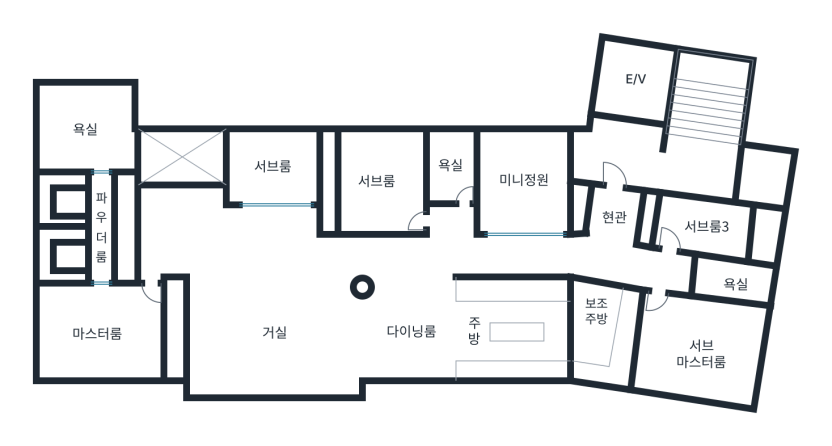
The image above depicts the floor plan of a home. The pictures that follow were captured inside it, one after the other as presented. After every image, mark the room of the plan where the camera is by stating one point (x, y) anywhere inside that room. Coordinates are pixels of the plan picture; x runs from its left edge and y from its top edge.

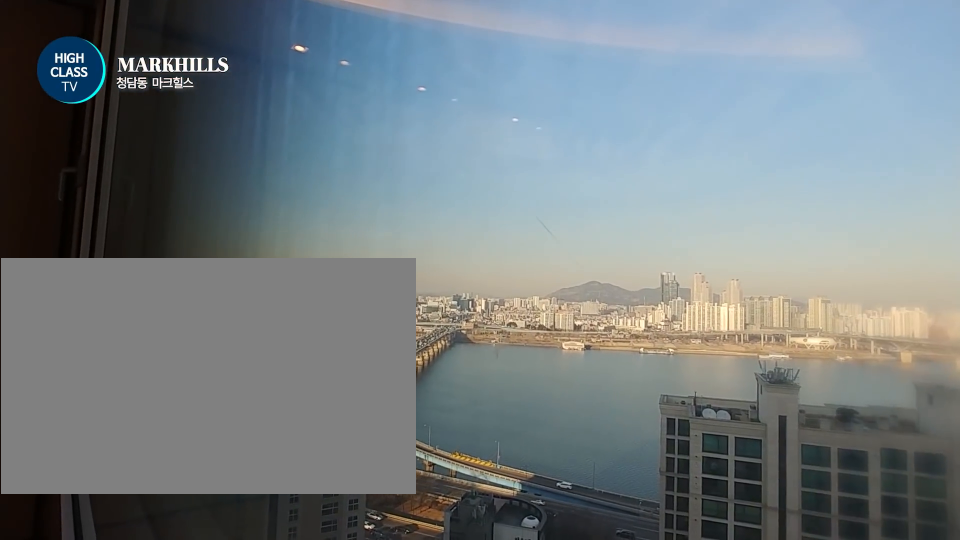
(701, 356)
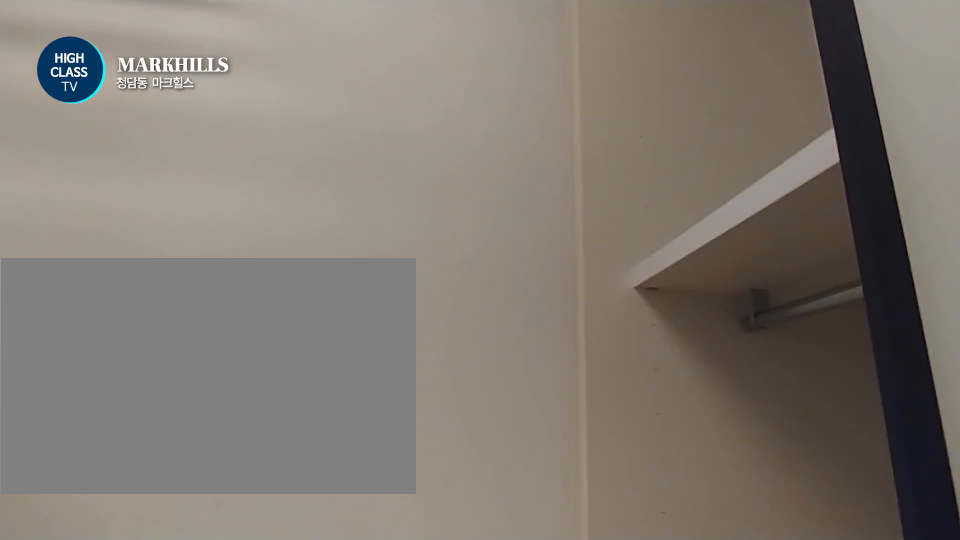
(704, 226)
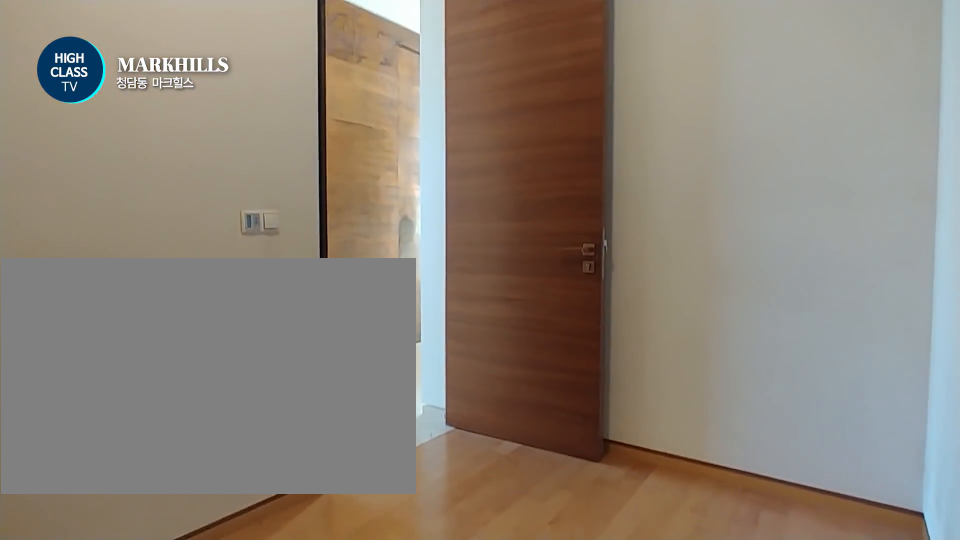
(704, 226)
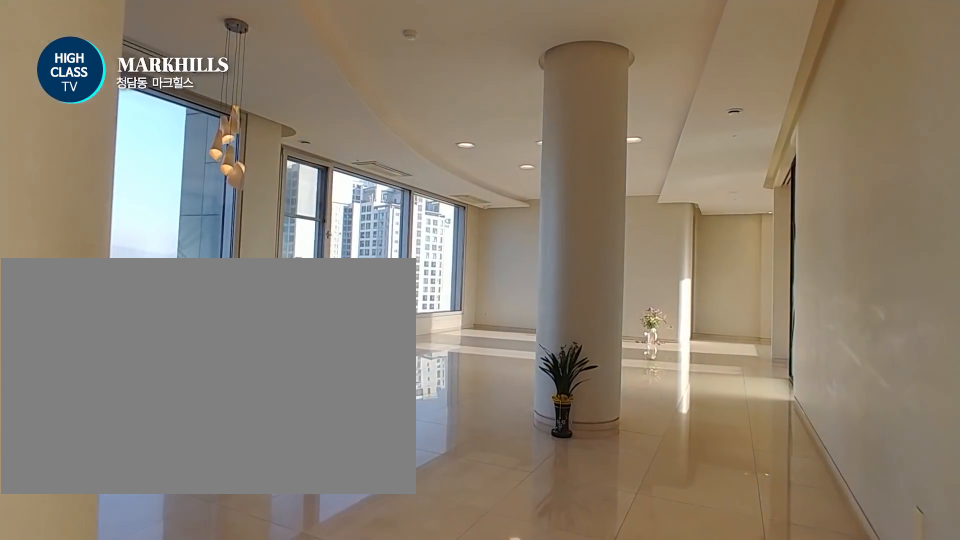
(256, 301)
